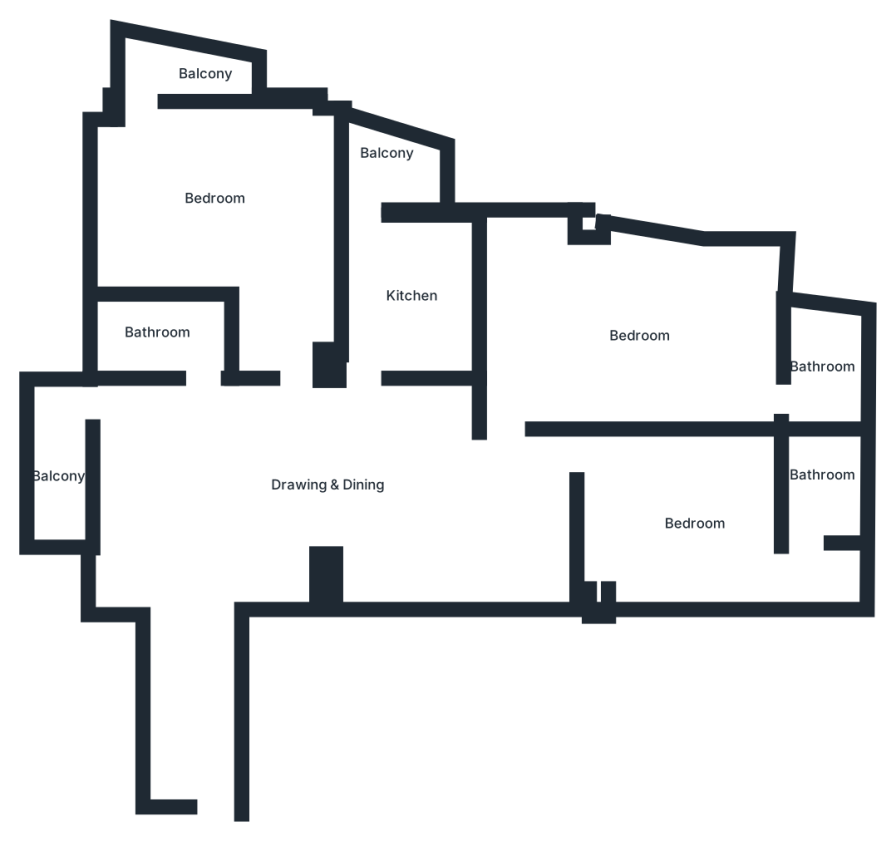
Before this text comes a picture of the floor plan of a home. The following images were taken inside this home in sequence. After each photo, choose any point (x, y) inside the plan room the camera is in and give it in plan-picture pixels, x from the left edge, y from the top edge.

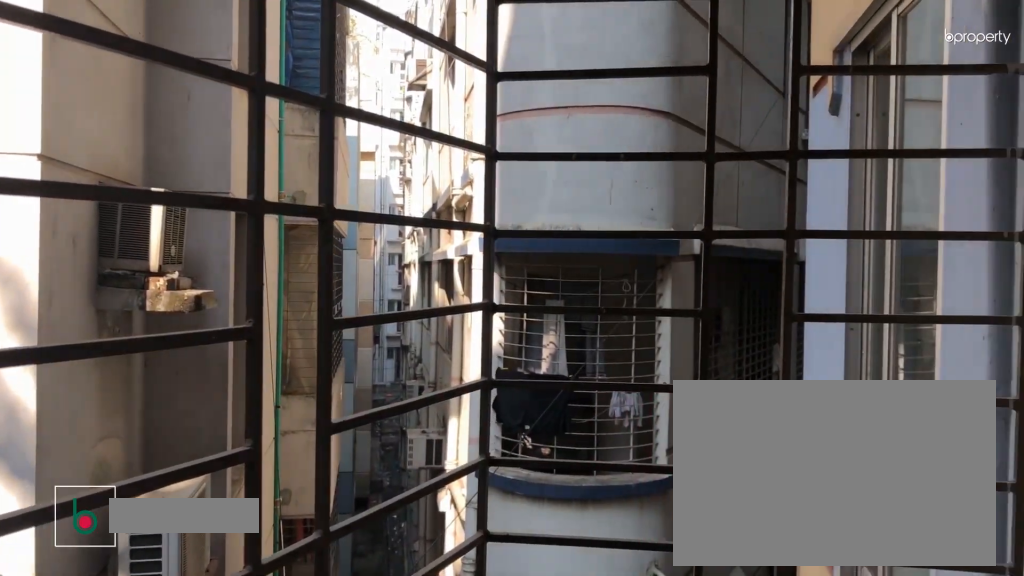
(175, 71)
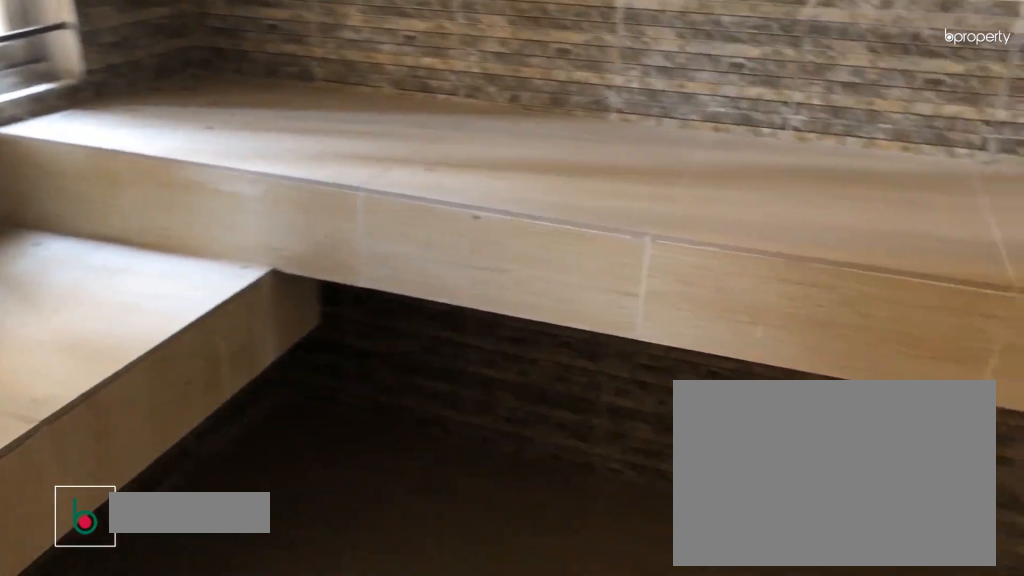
(412, 292)
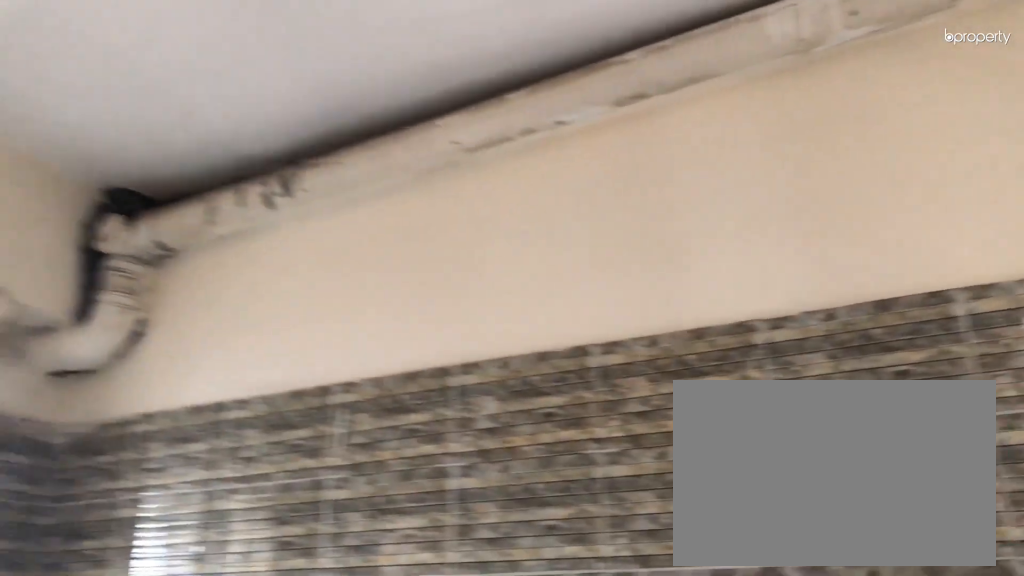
(412, 292)
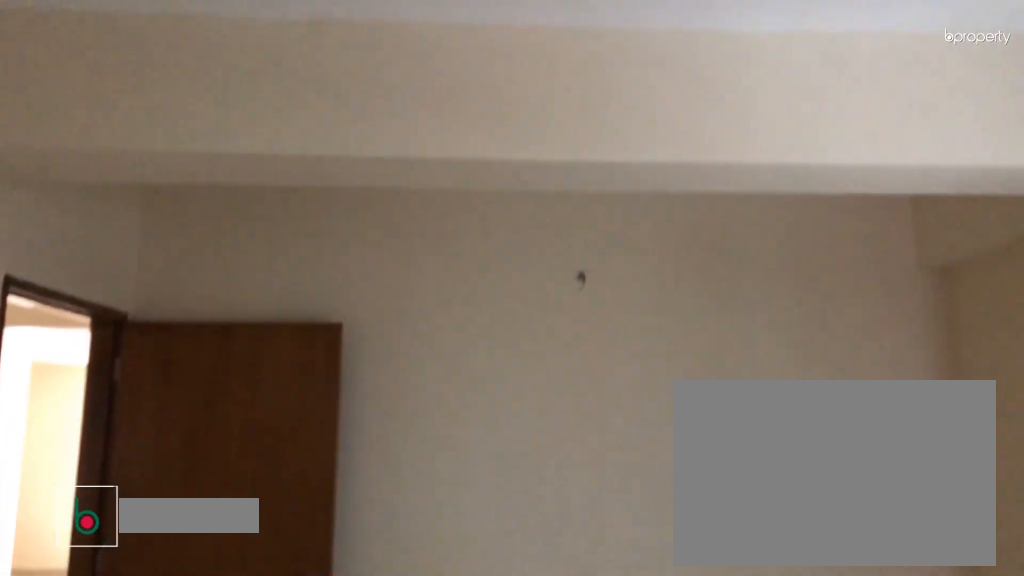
(628, 341)
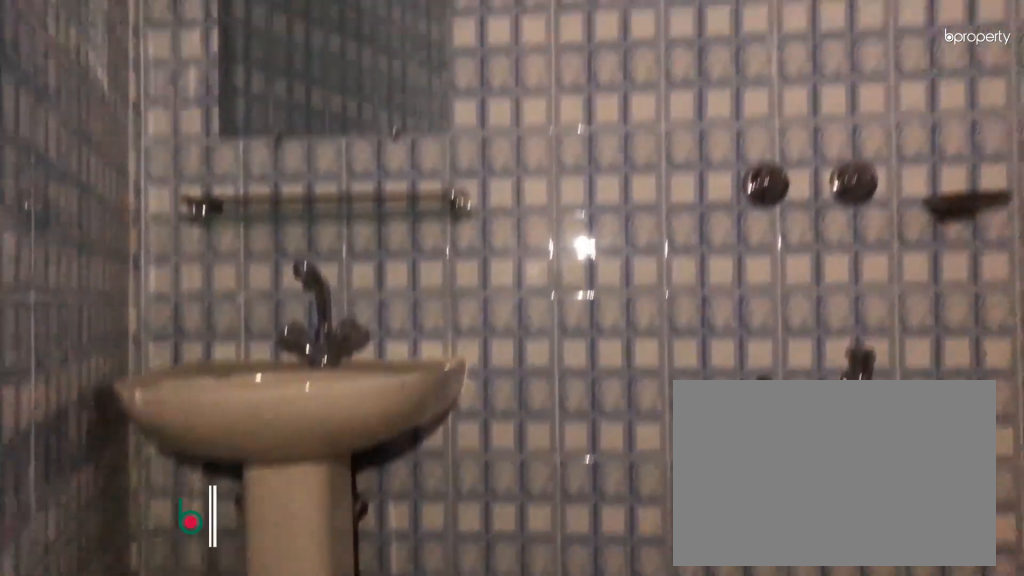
(824, 367)
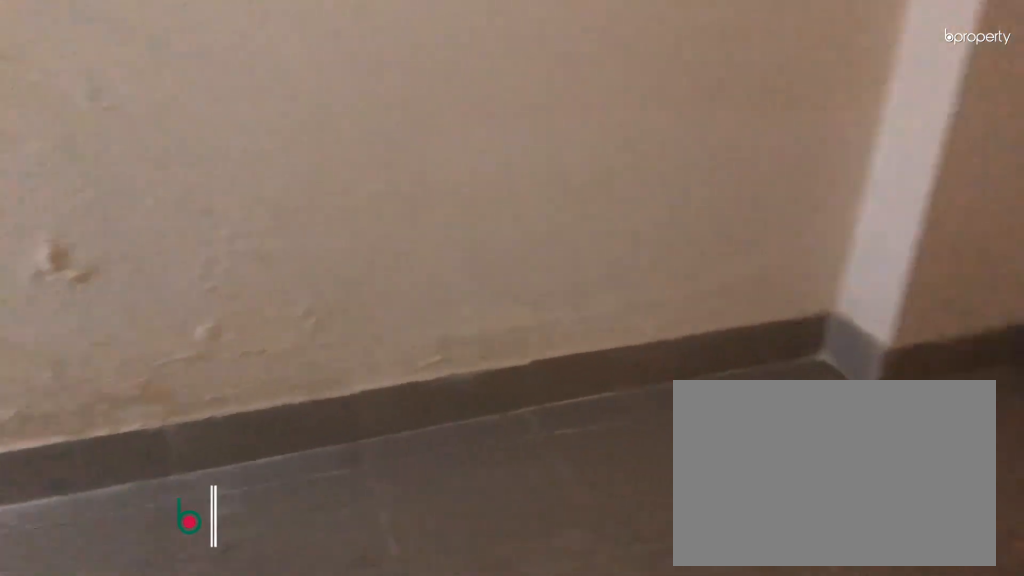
(695, 529)
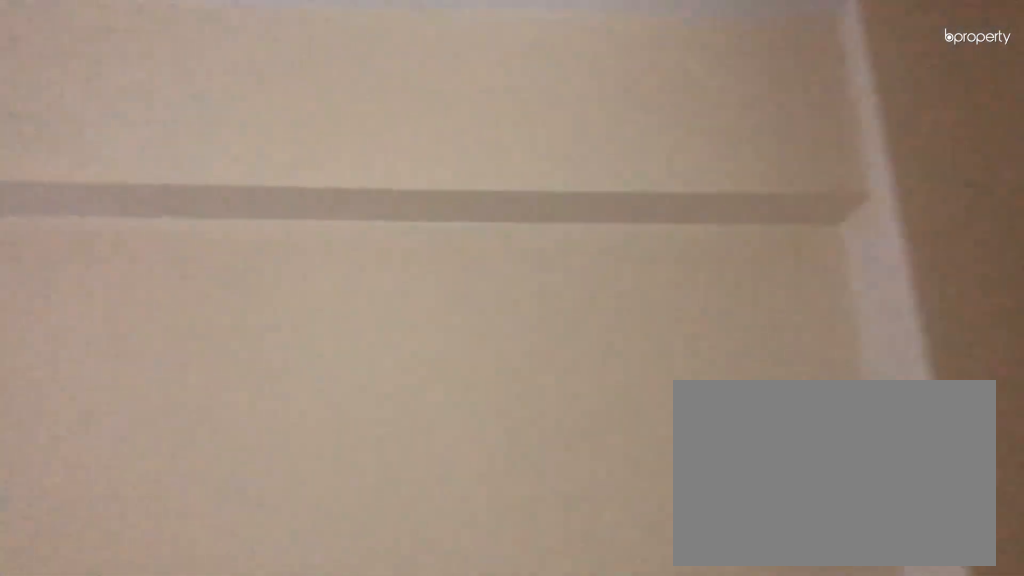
(695, 529)
